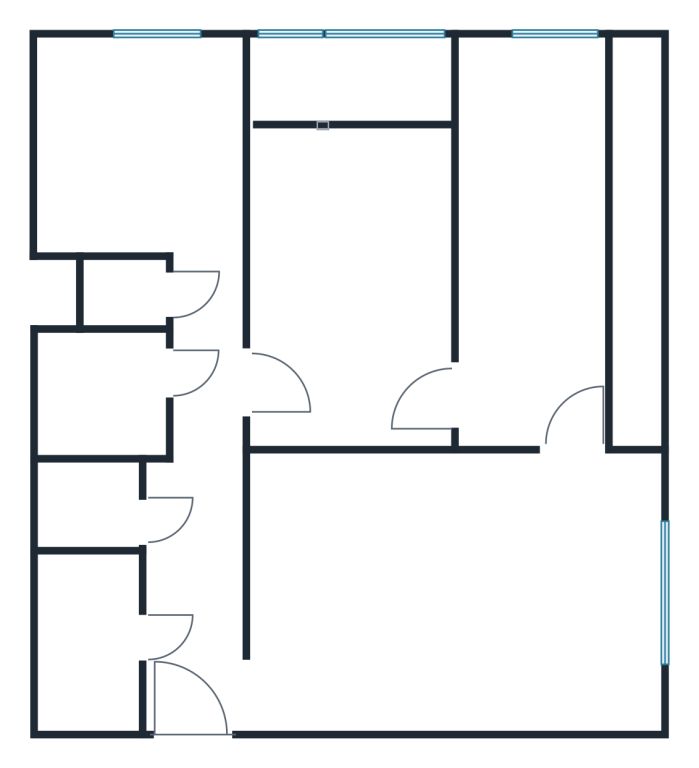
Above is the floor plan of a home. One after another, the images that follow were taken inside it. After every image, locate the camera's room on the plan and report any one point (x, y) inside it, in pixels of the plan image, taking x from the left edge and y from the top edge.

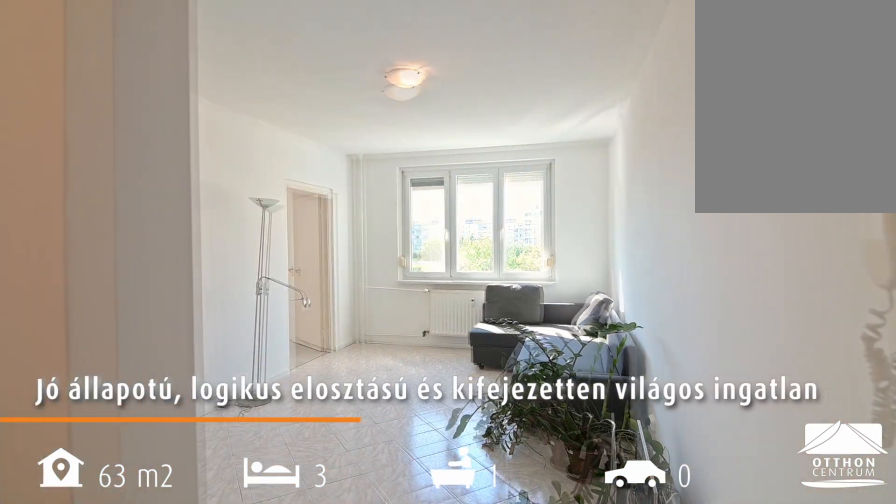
(457, 596)
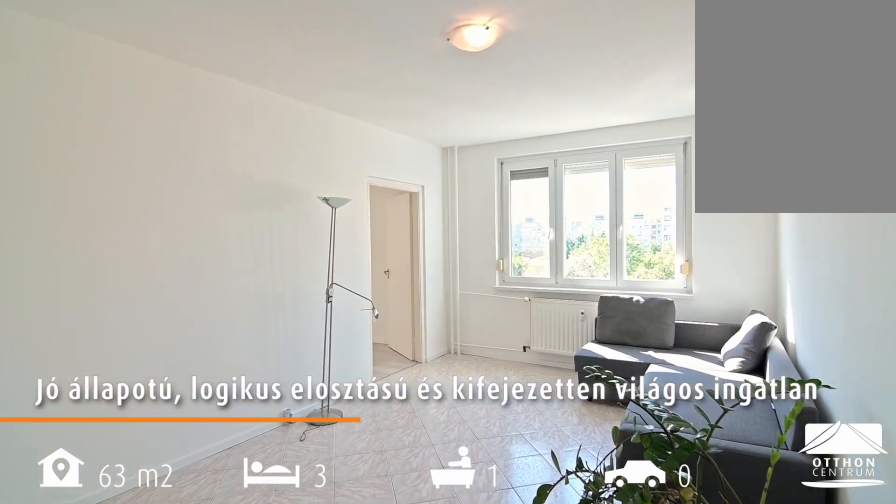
(457, 596)
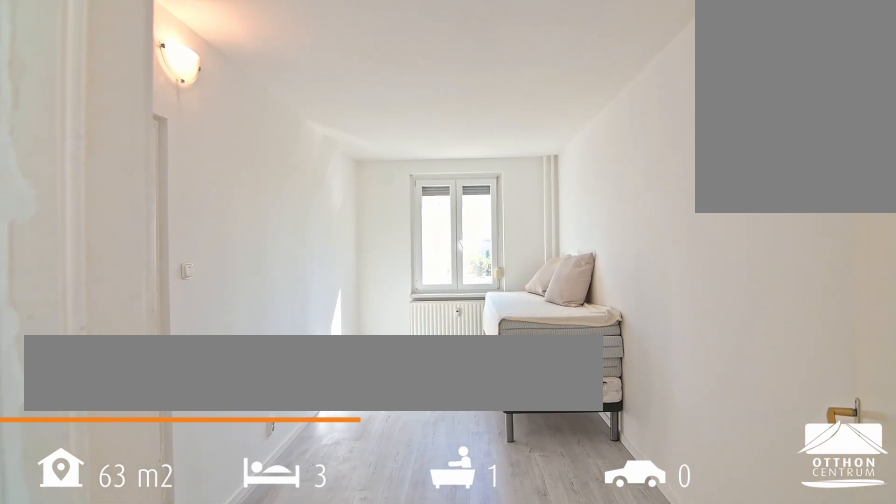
(538, 263)
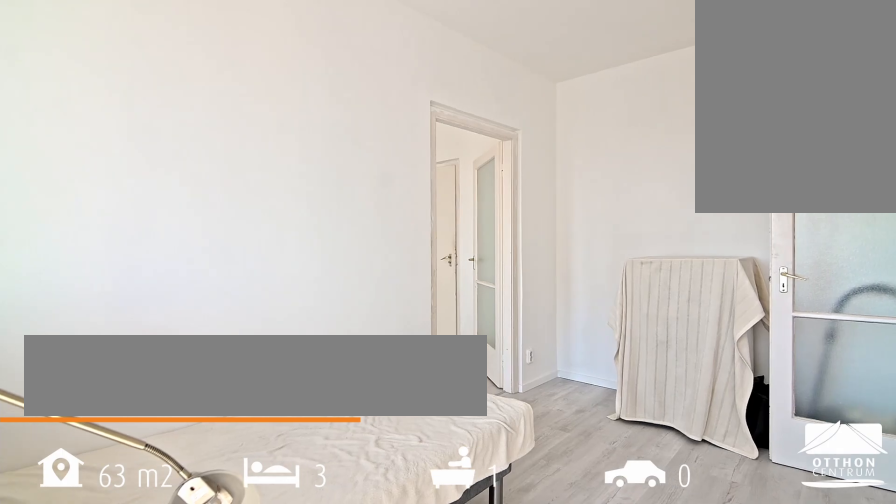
(359, 285)
